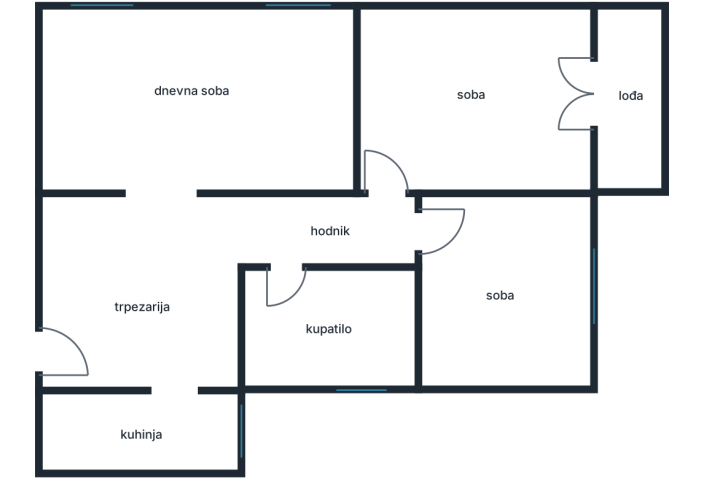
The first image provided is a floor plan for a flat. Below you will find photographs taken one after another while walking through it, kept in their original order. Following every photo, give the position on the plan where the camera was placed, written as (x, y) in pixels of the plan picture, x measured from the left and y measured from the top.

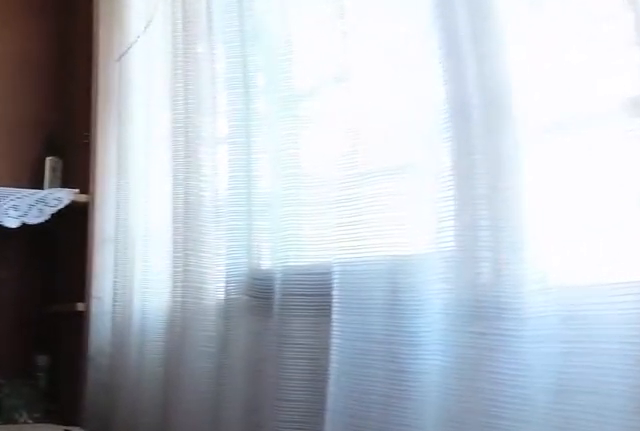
(620, 155)
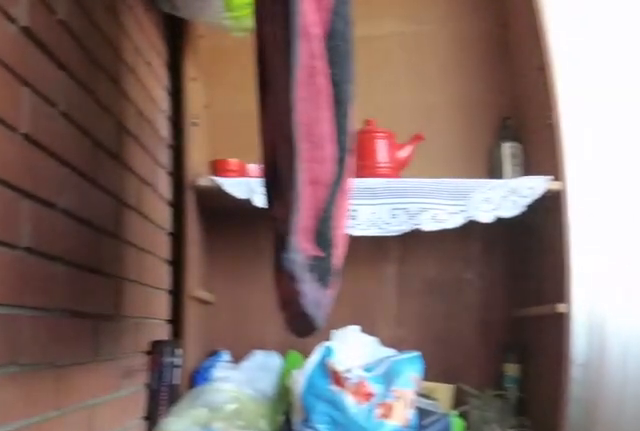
(636, 133)
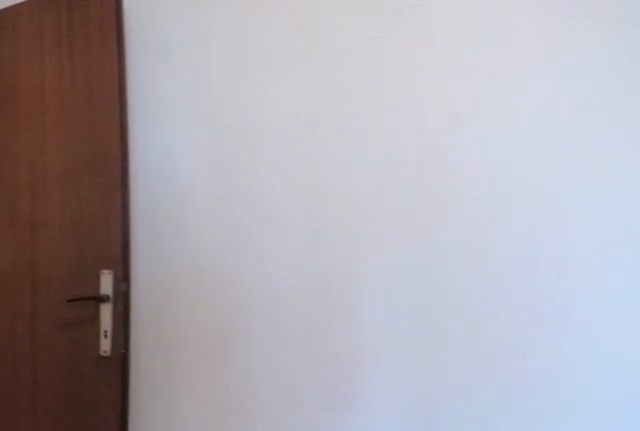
(470, 119)
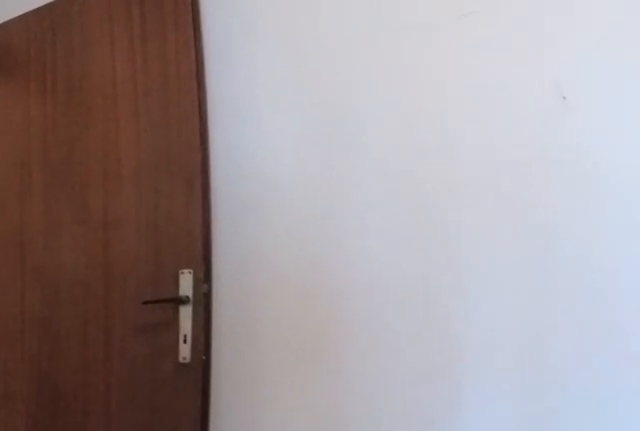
(460, 122)
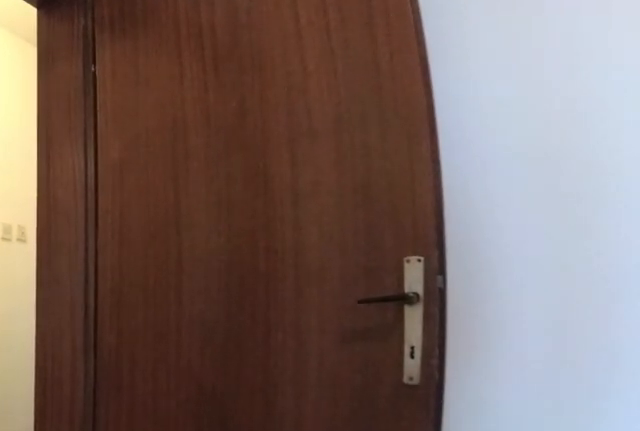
(439, 130)
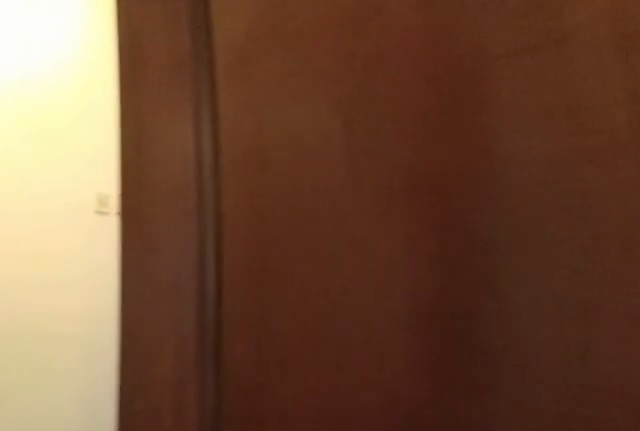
(413, 140)
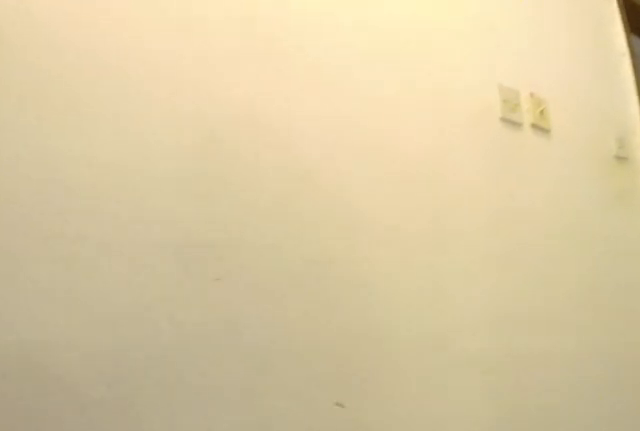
(391, 175)
